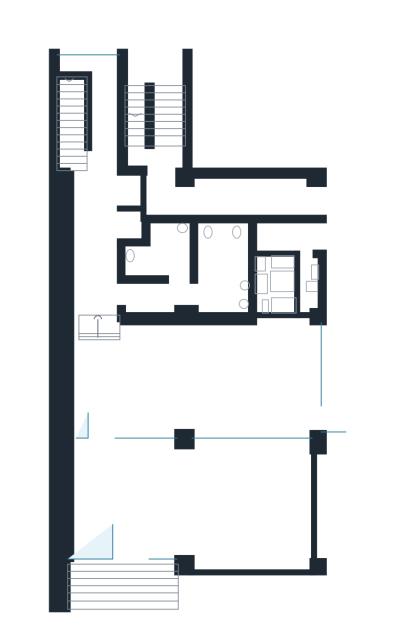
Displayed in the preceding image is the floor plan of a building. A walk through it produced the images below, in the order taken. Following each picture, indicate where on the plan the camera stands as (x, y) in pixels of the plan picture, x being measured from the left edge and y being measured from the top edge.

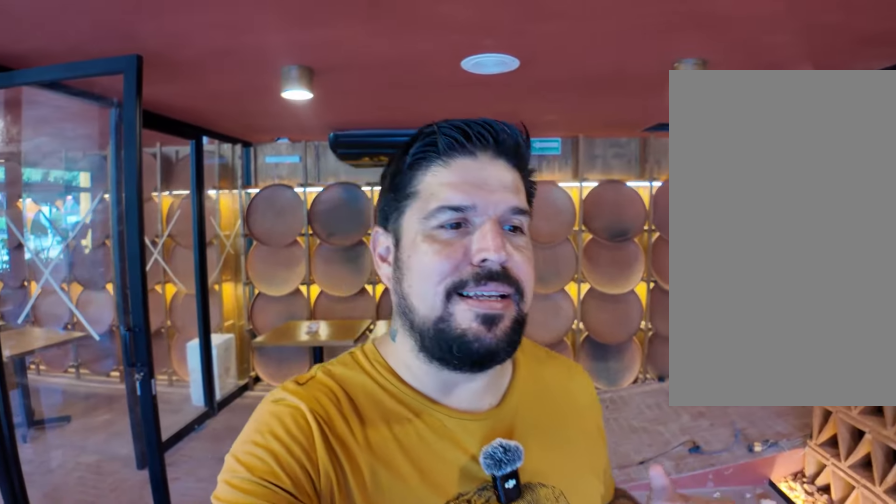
(222, 377)
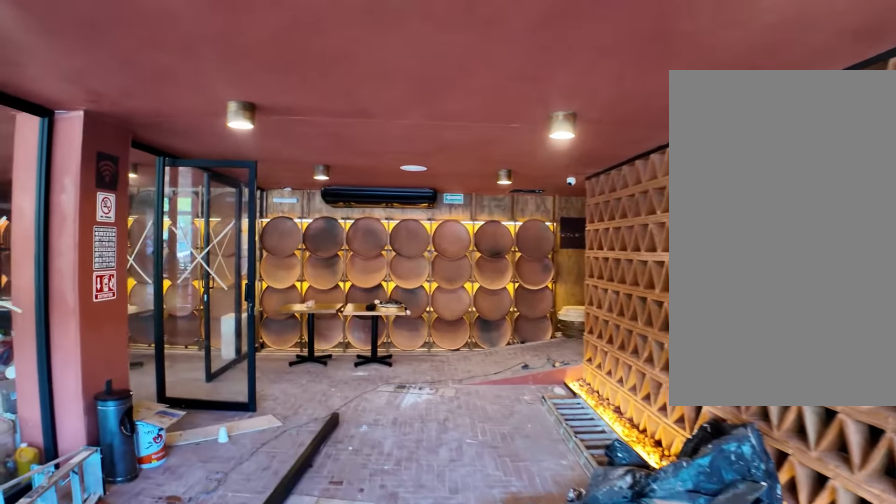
(277, 378)
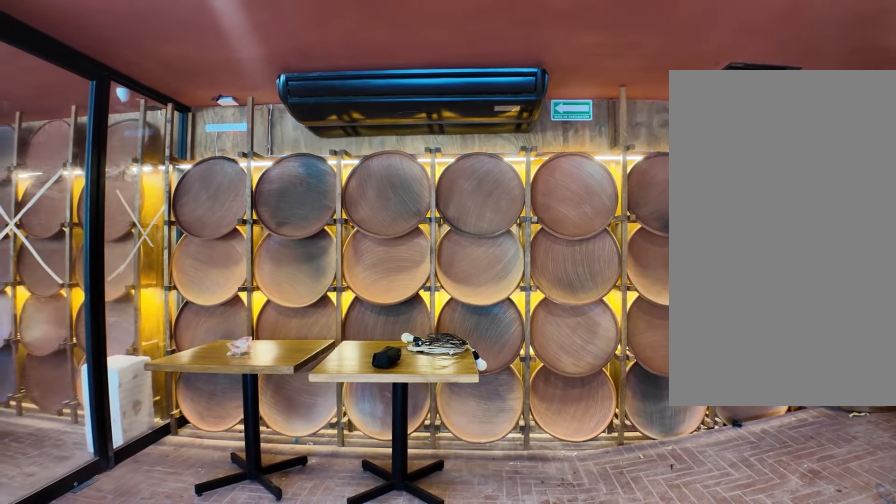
(113, 378)
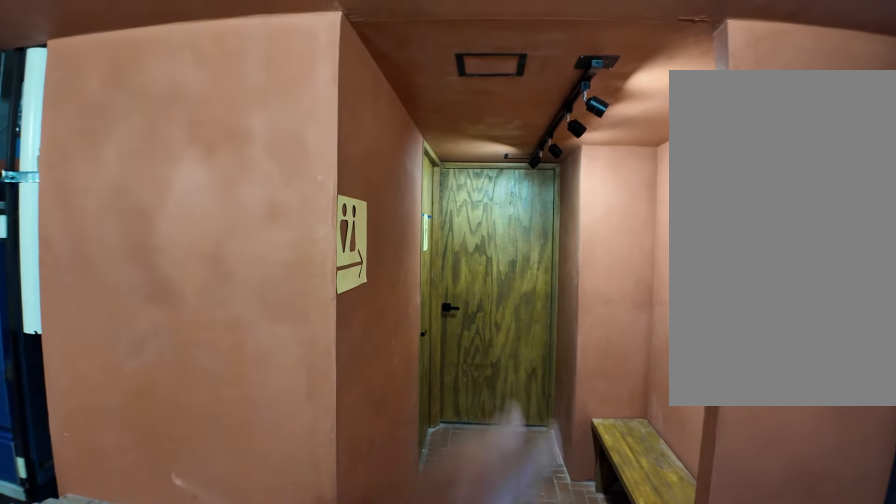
(95, 297)
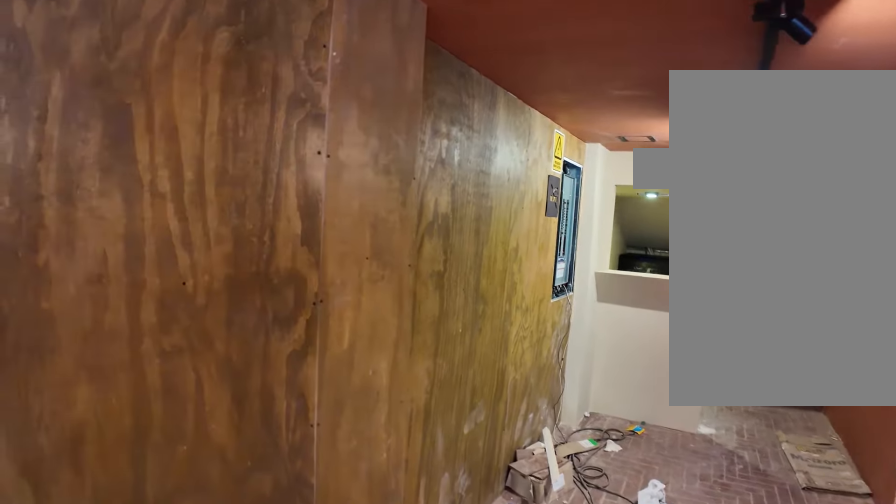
(95, 296)
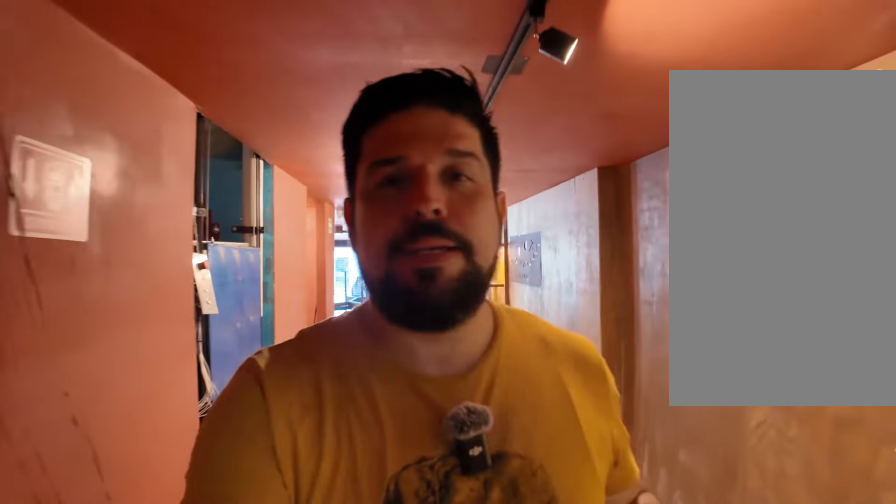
(104, 170)
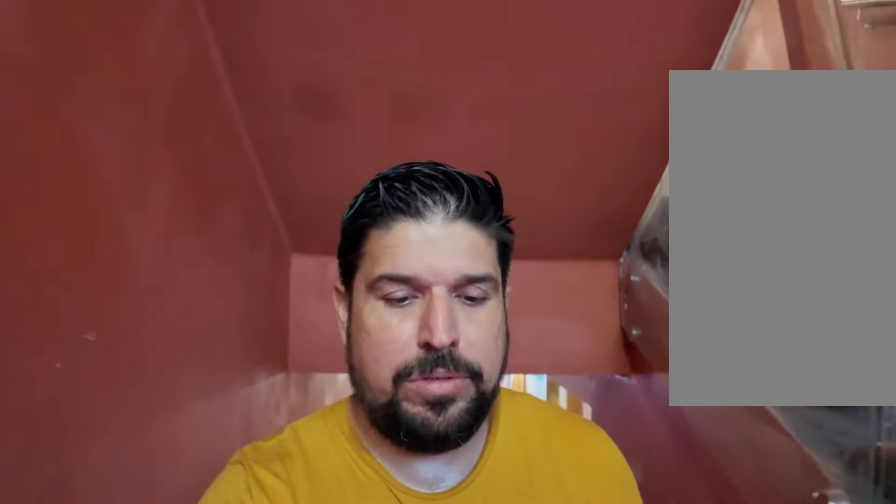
(104, 170)
